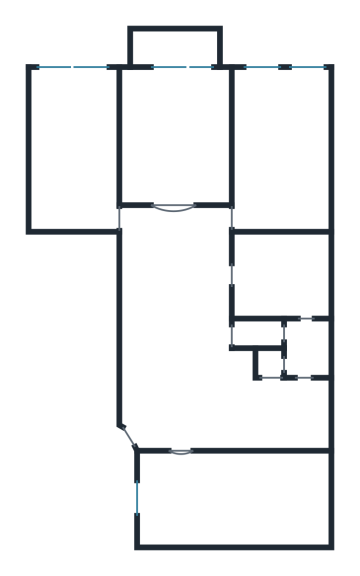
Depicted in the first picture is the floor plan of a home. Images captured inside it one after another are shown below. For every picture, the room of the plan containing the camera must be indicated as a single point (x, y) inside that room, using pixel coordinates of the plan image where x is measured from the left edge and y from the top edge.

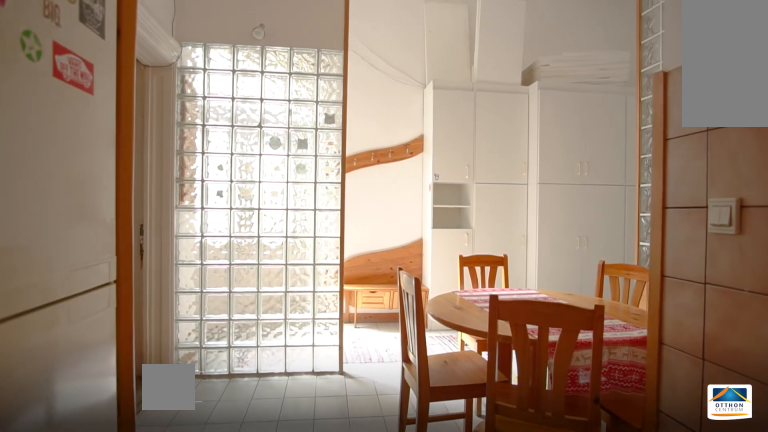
(230, 404)
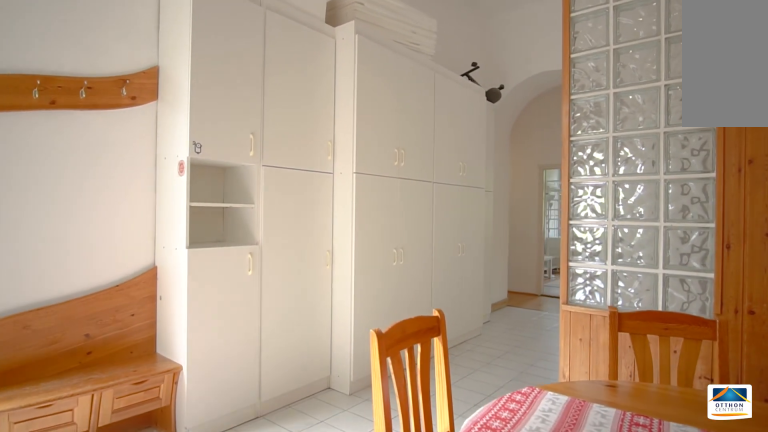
(179, 351)
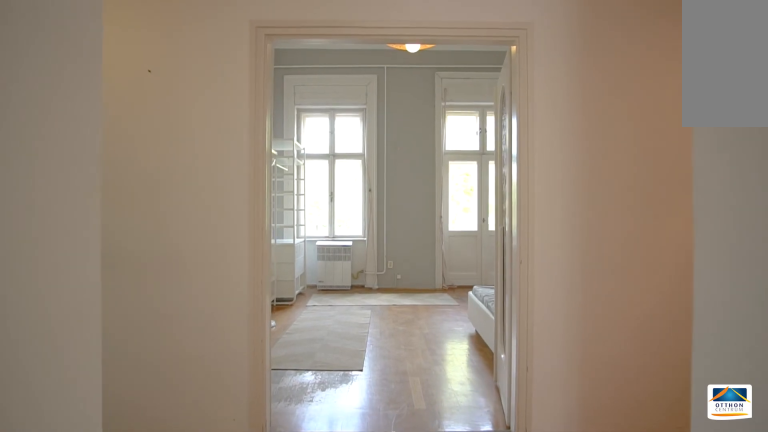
(179, 351)
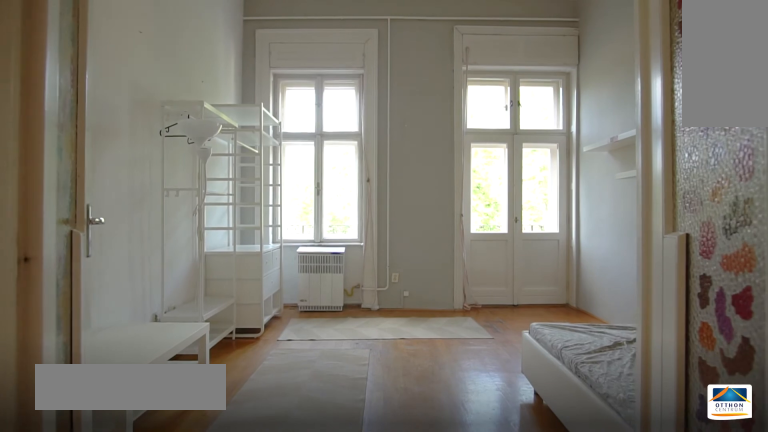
(180, 151)
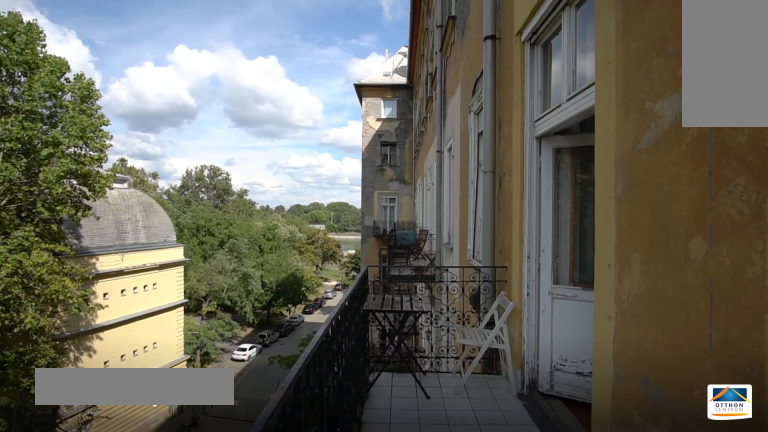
(177, 49)
